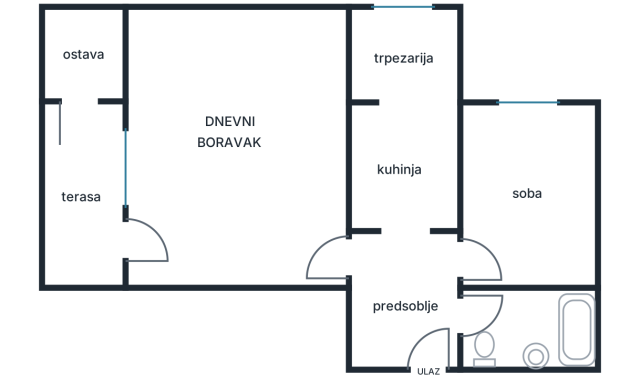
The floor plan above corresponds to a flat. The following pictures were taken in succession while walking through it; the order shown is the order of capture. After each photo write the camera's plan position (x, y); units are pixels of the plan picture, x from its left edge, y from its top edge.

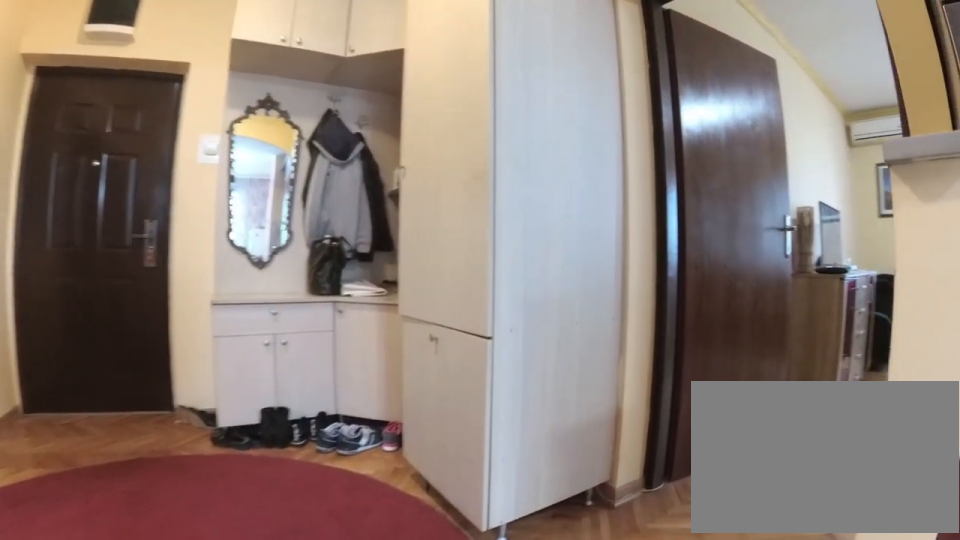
(408, 219)
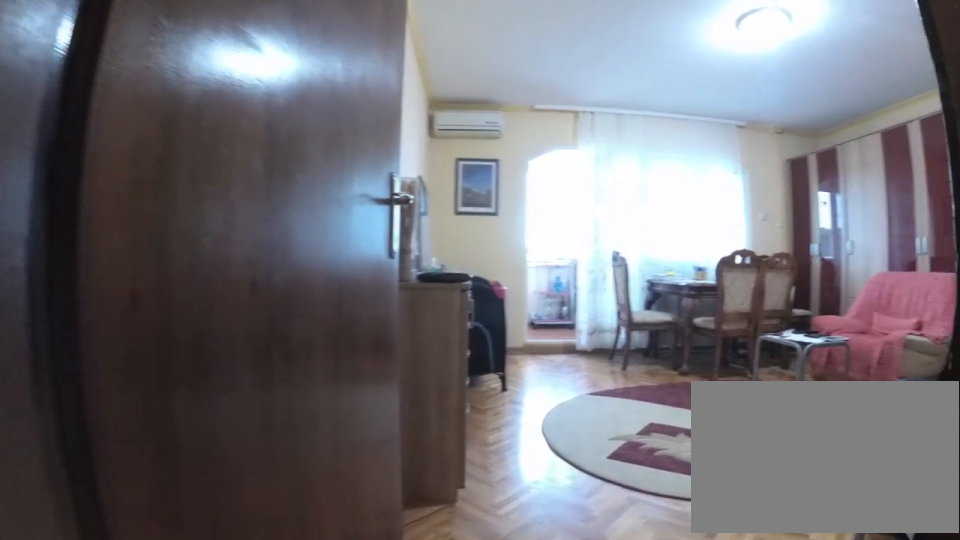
(382, 251)
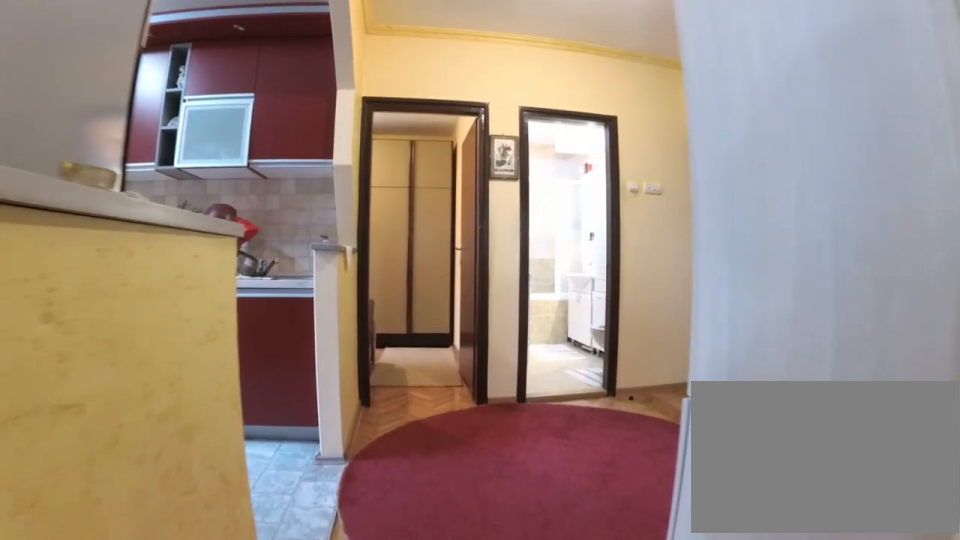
(331, 256)
